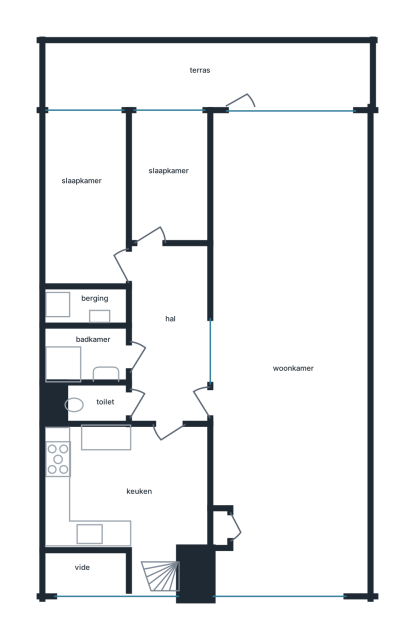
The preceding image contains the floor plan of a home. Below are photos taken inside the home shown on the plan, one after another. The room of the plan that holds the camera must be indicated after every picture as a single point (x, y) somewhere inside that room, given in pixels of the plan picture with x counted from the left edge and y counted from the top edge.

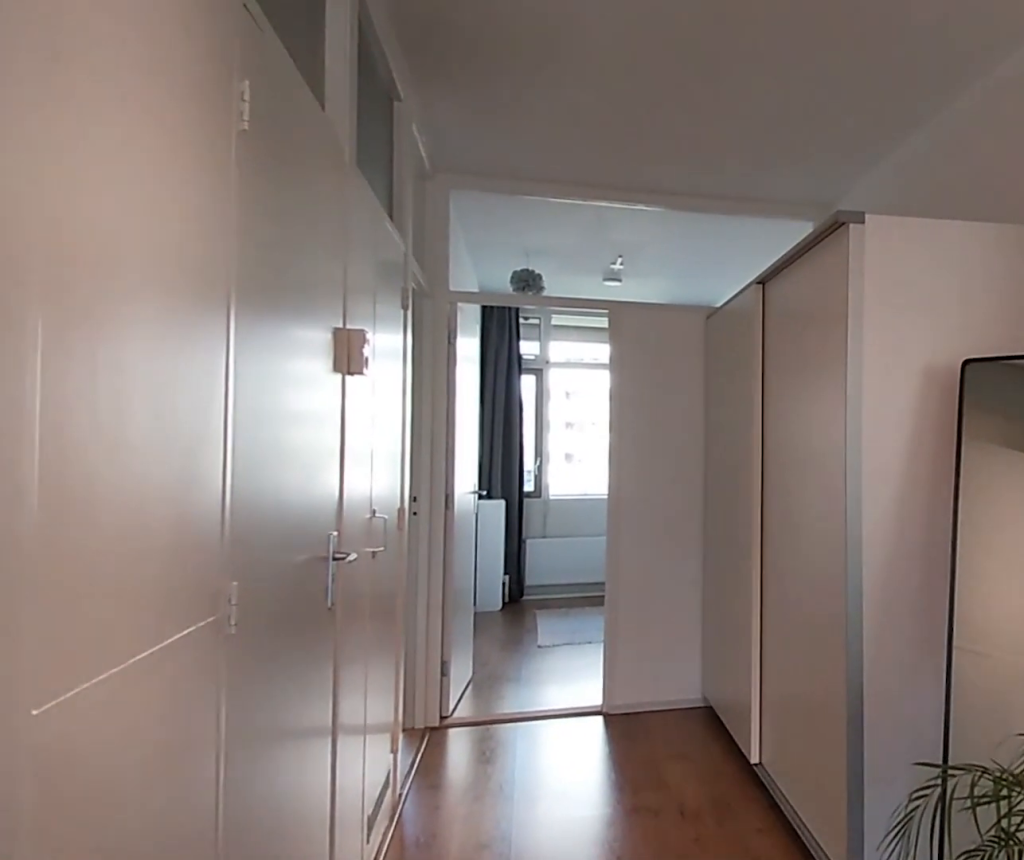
(169, 334)
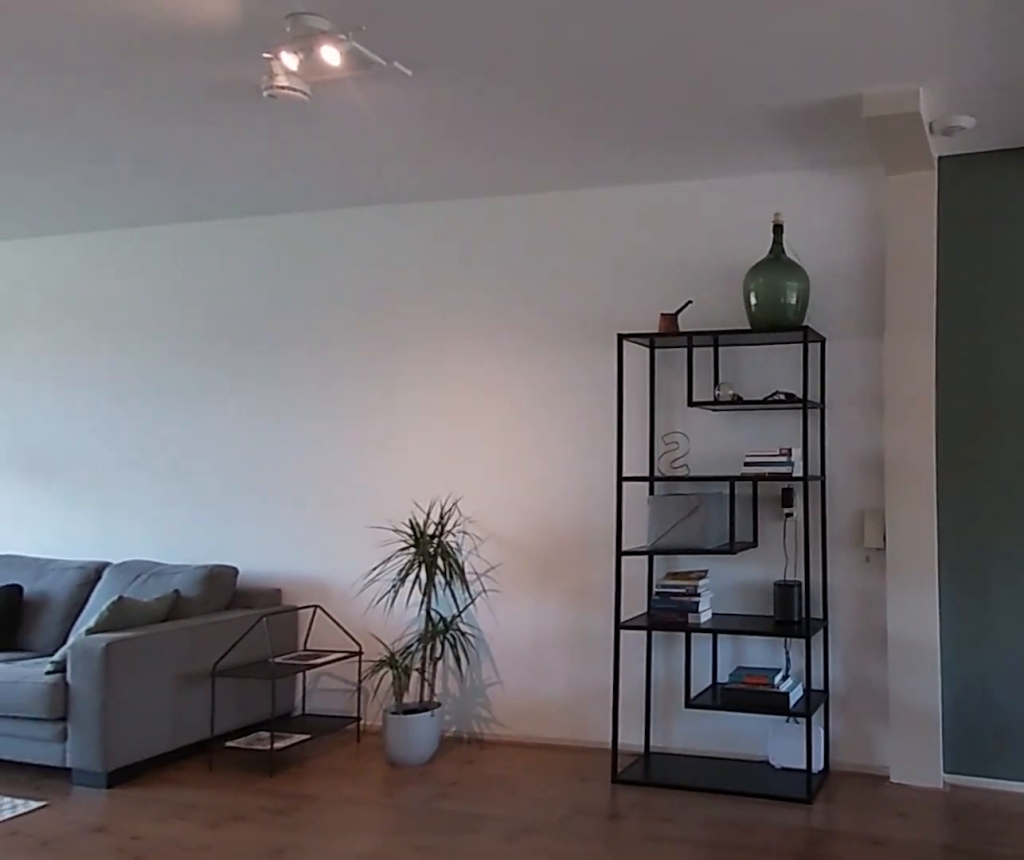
(299, 233)
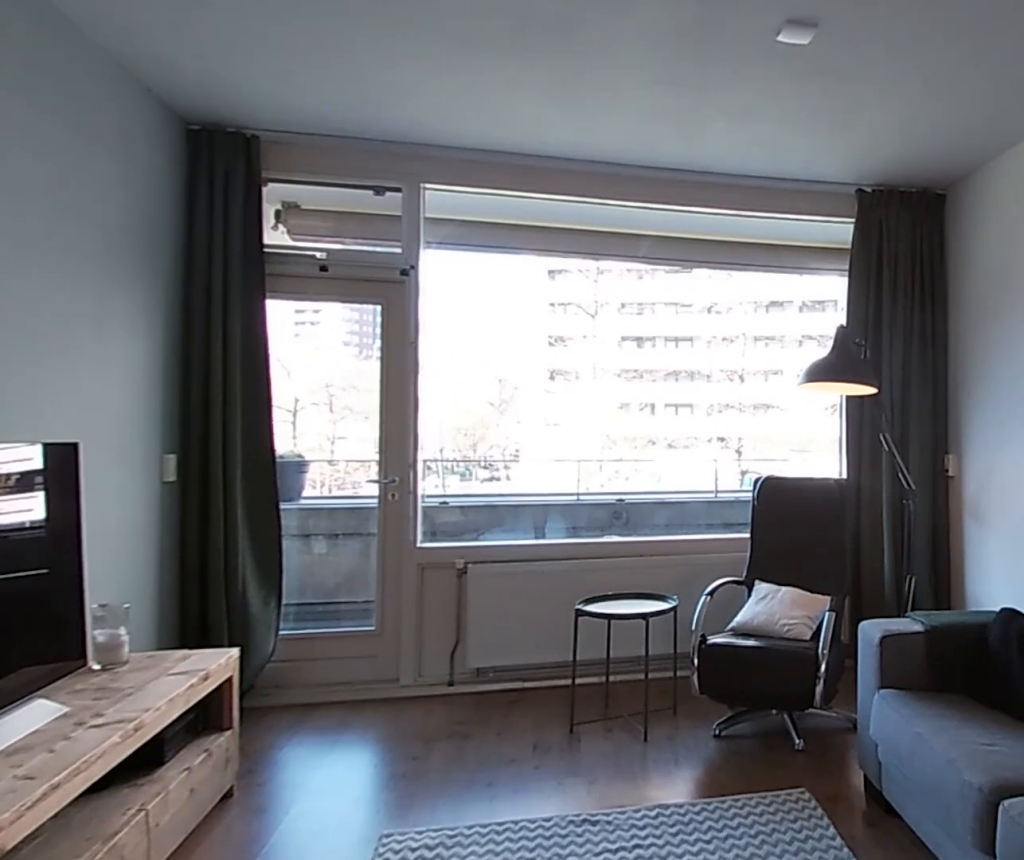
(299, 233)
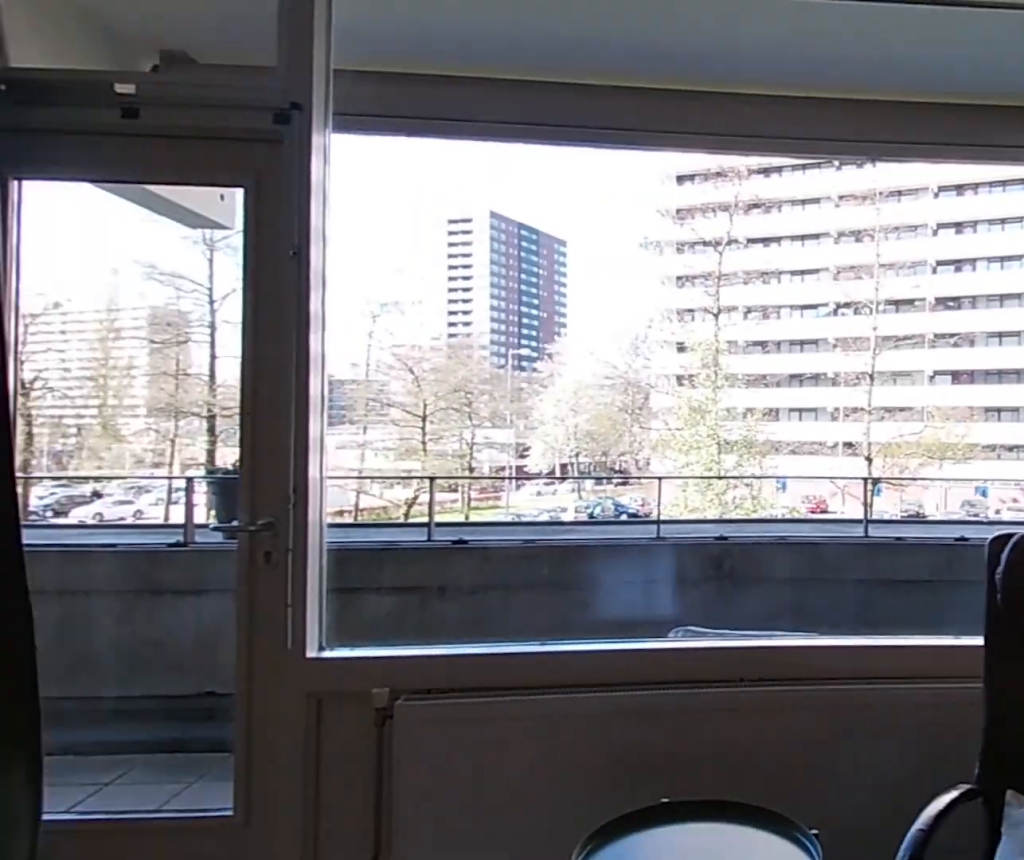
(299, 233)
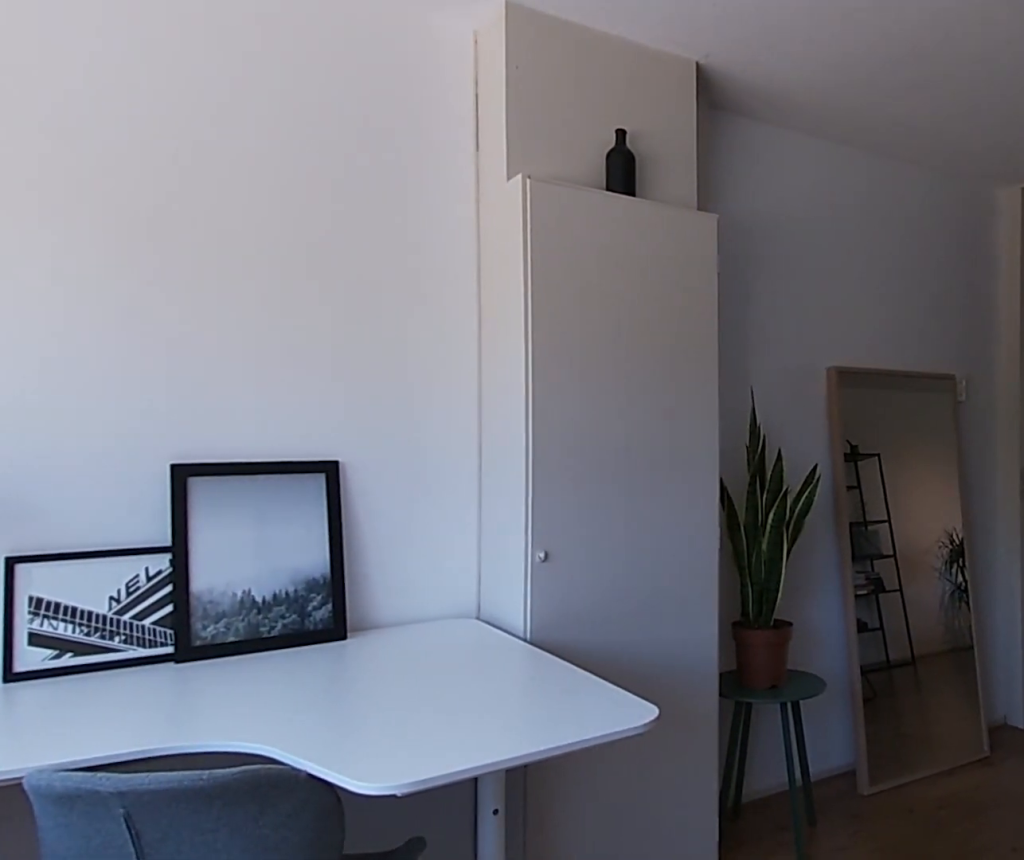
(299, 233)
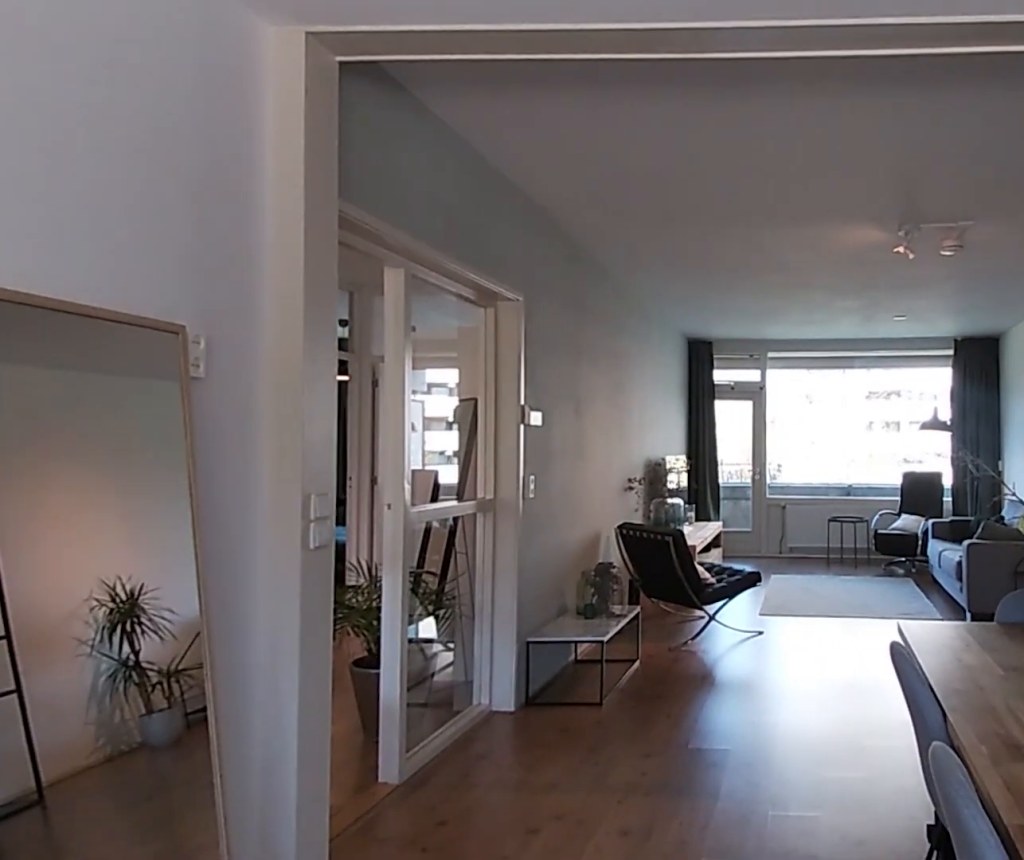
(299, 233)
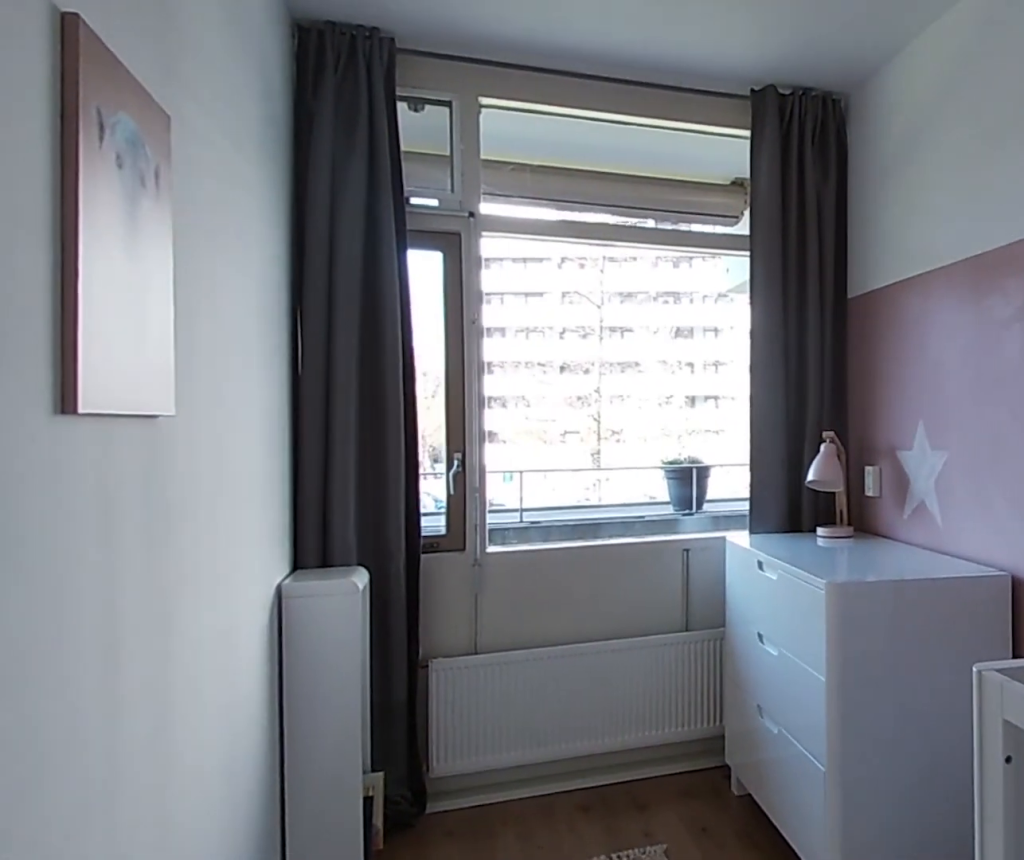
(168, 179)
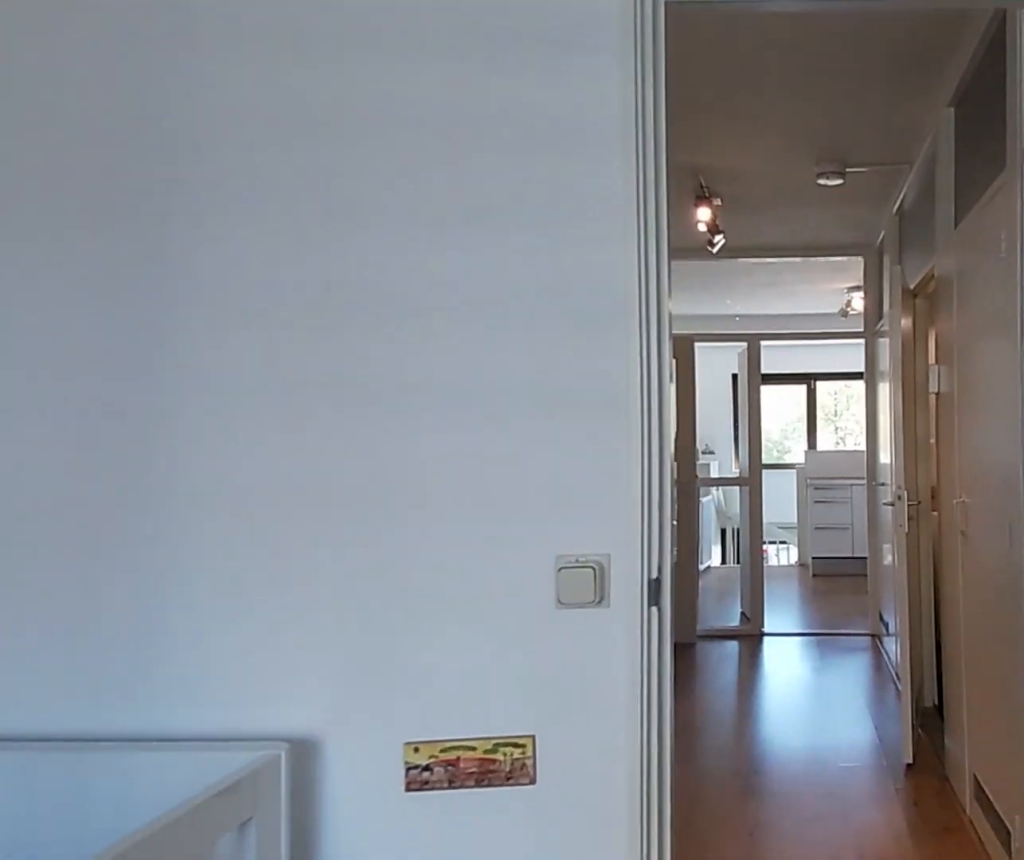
(168, 179)
